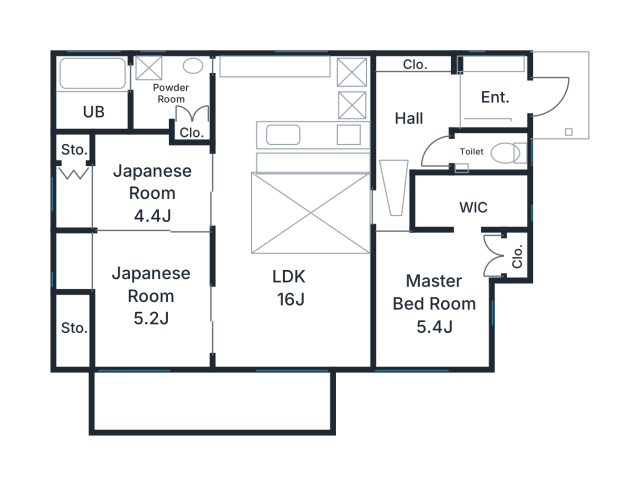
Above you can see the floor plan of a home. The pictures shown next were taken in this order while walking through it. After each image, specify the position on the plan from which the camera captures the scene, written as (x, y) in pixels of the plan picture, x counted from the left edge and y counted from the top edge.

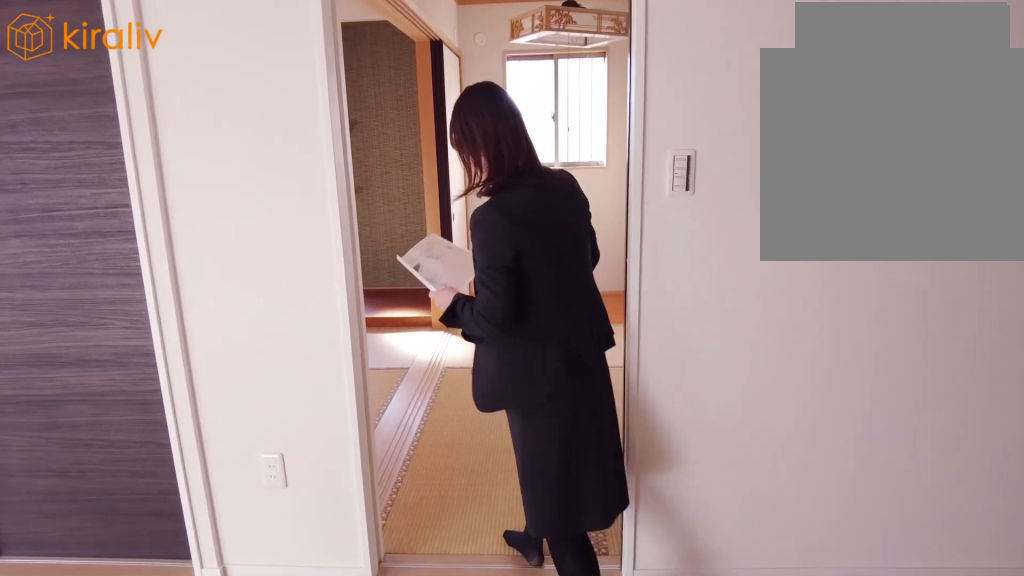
(204, 215)
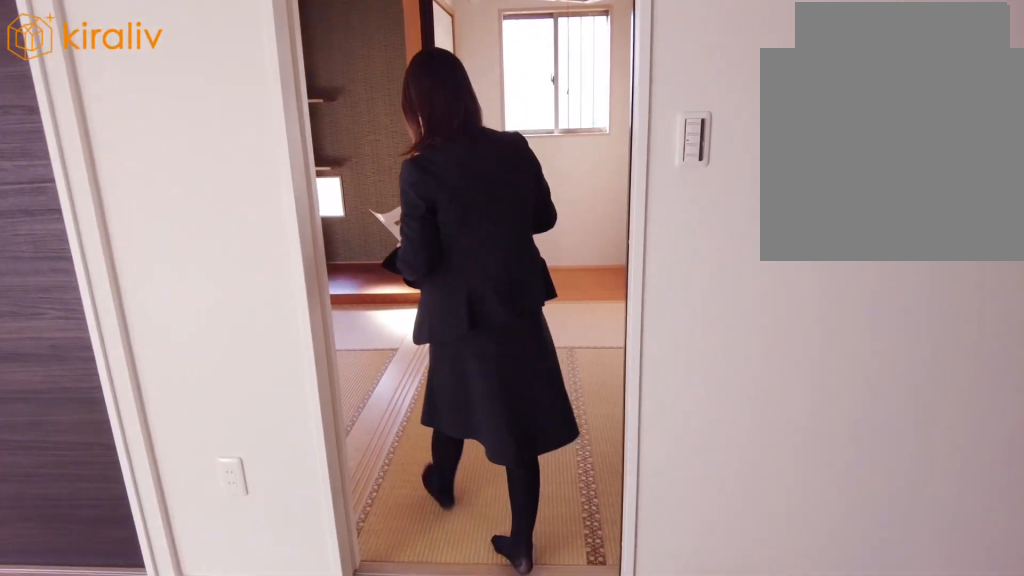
(196, 212)
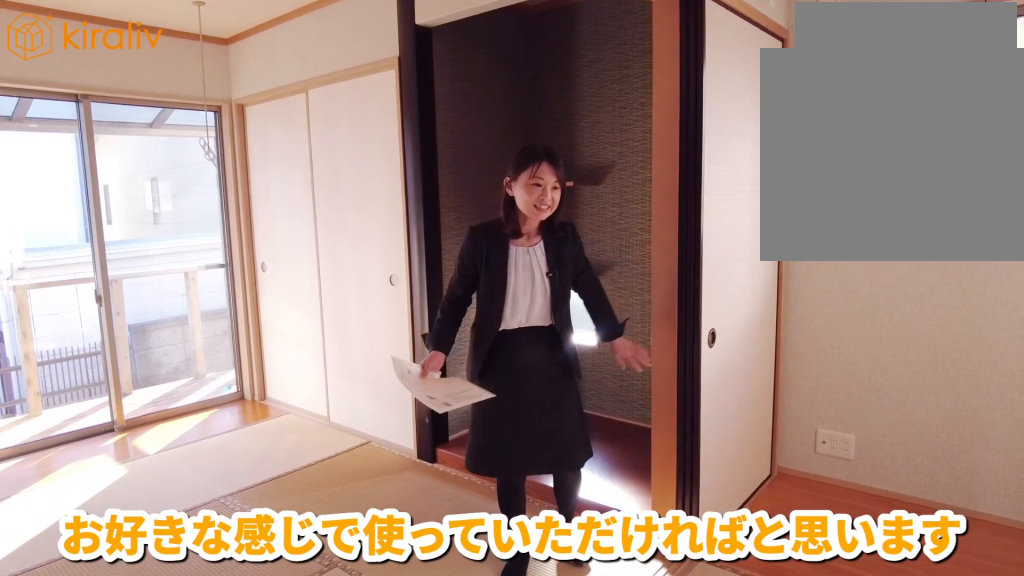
(116, 233)
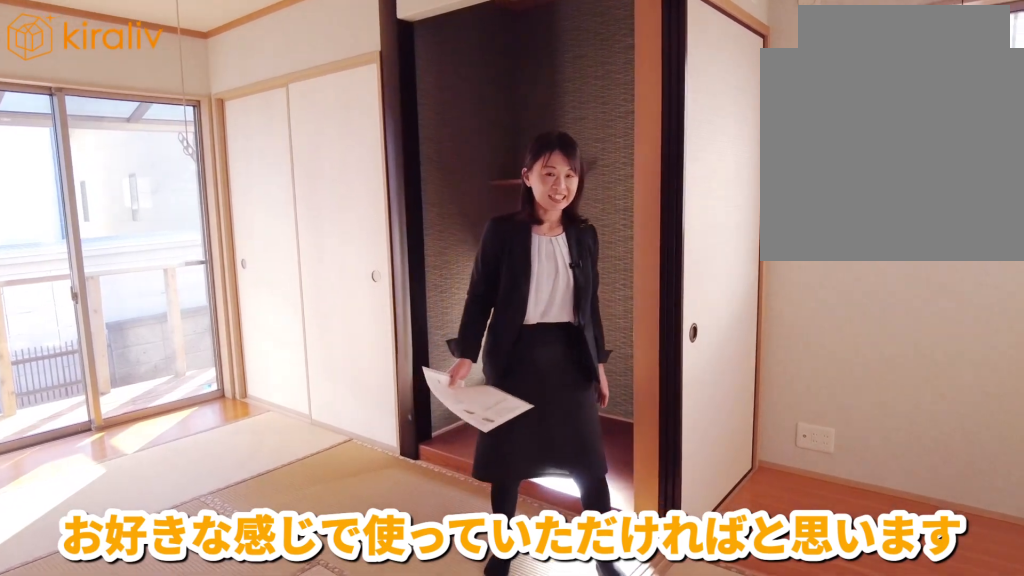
(118, 216)
